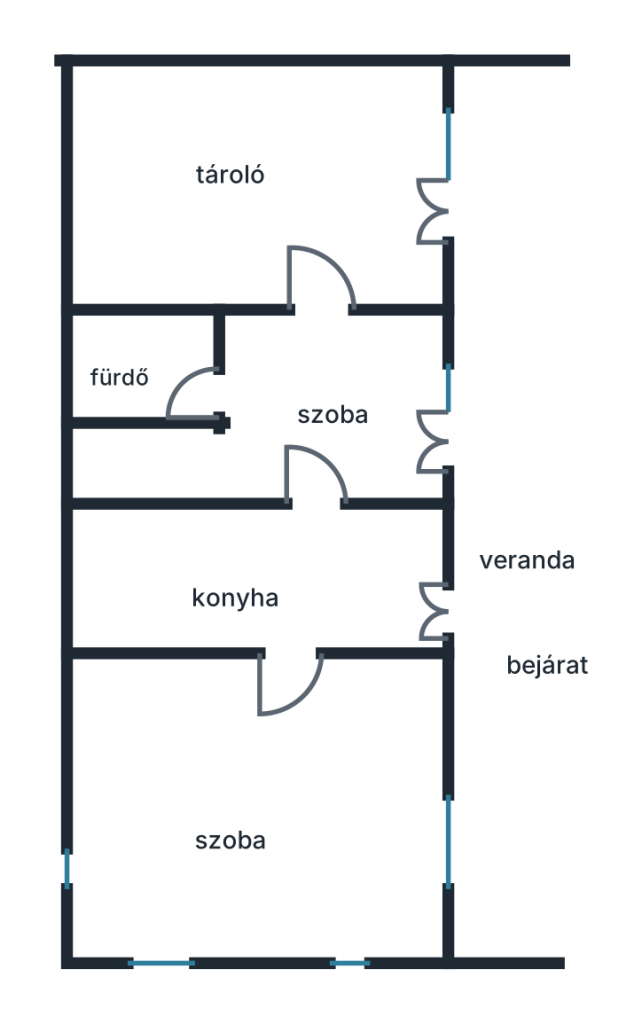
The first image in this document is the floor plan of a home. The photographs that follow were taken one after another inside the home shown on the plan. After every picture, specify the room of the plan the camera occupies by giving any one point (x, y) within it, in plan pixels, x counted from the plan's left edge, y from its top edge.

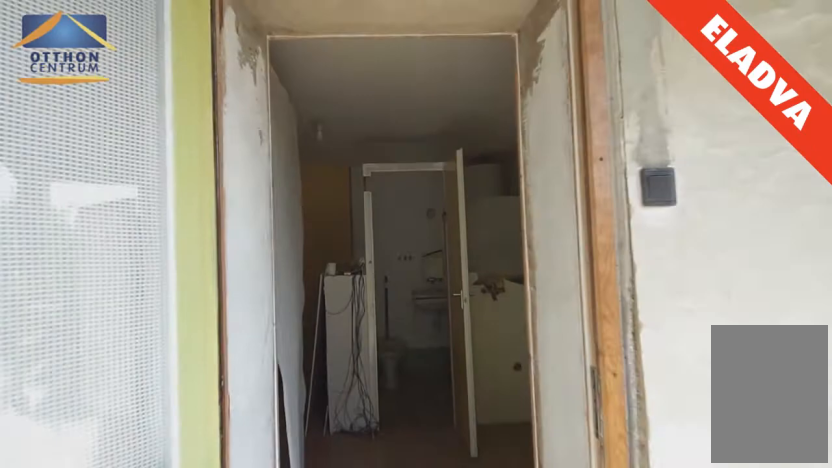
(462, 422)
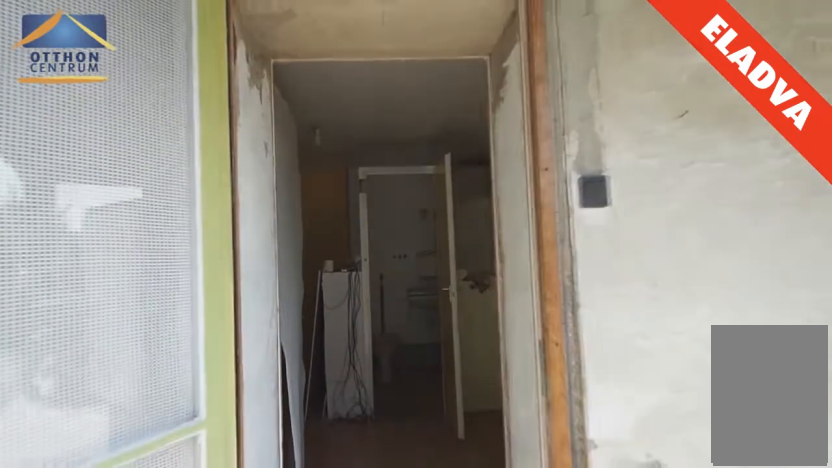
(478, 424)
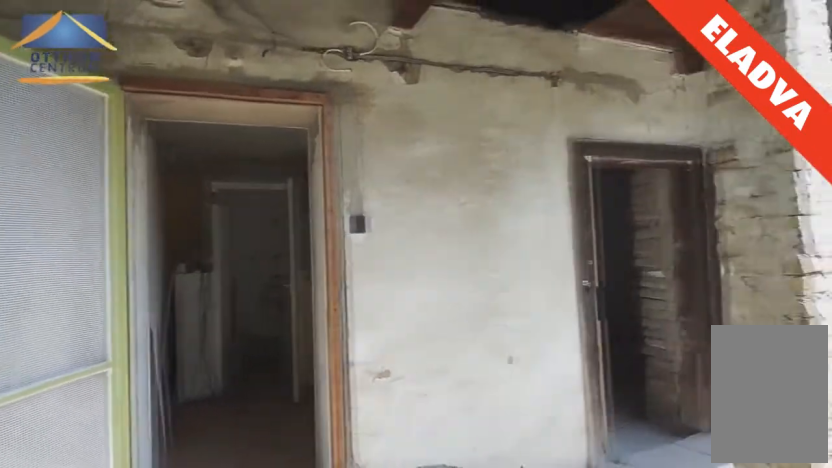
(515, 424)
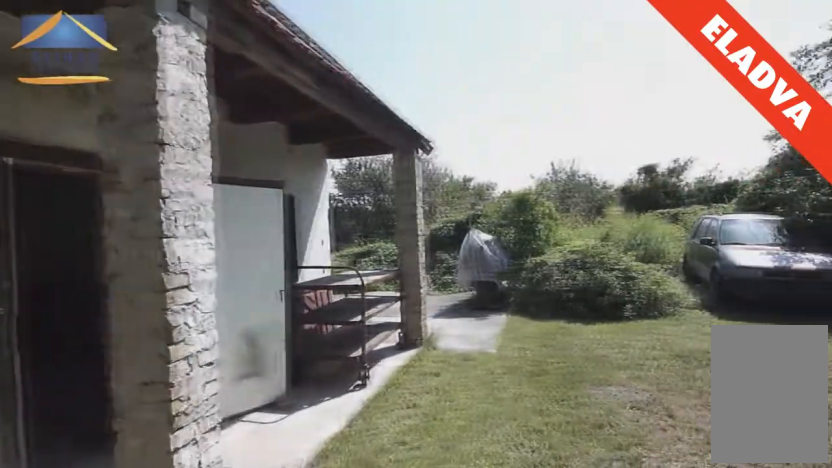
(517, 424)
